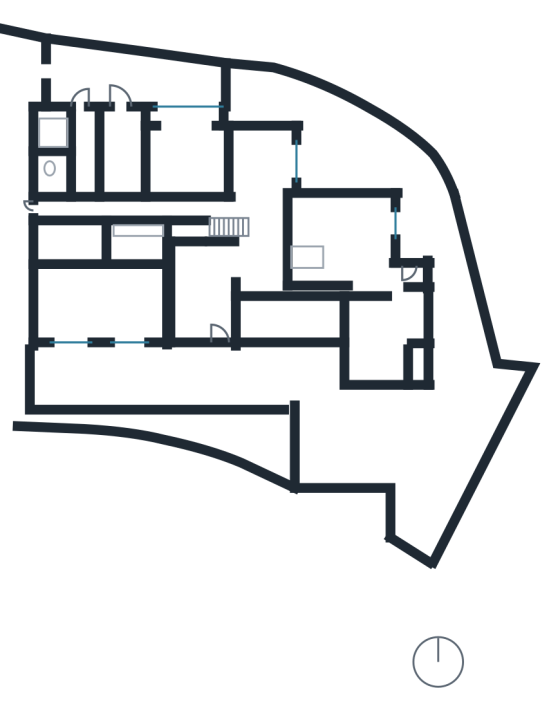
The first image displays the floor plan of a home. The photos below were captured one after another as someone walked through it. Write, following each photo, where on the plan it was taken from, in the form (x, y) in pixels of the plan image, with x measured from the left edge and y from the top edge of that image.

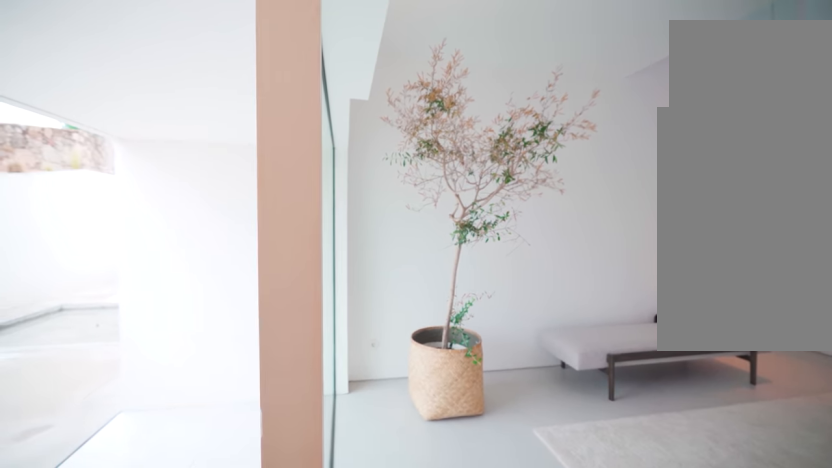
(219, 328)
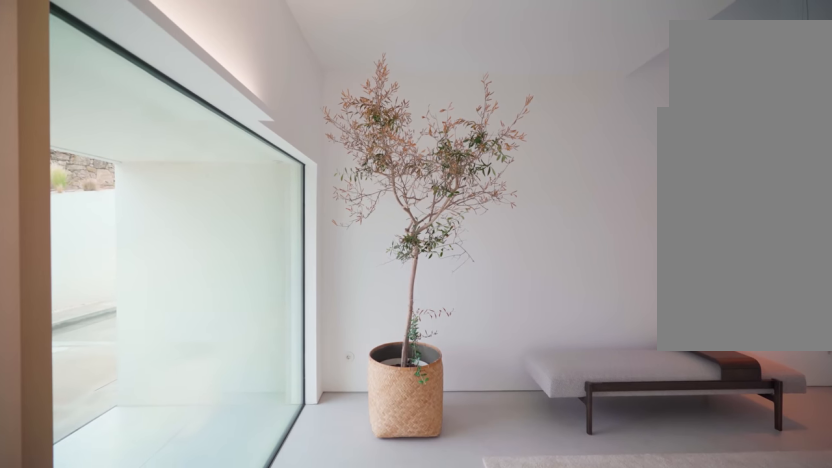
(219, 328)
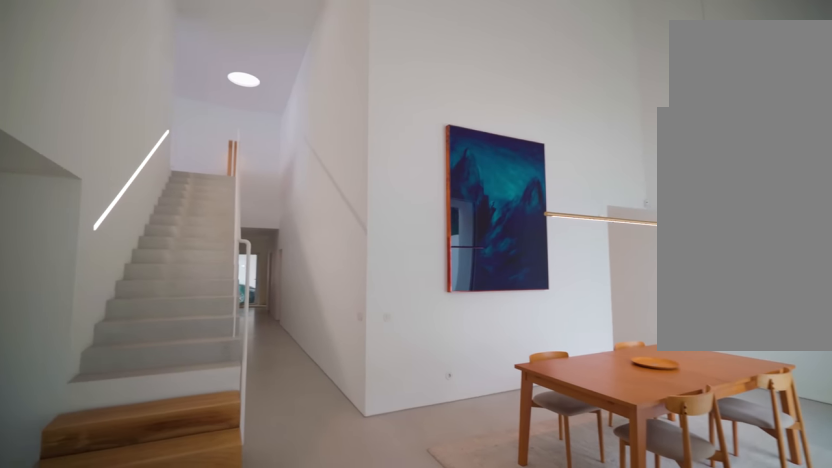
(276, 222)
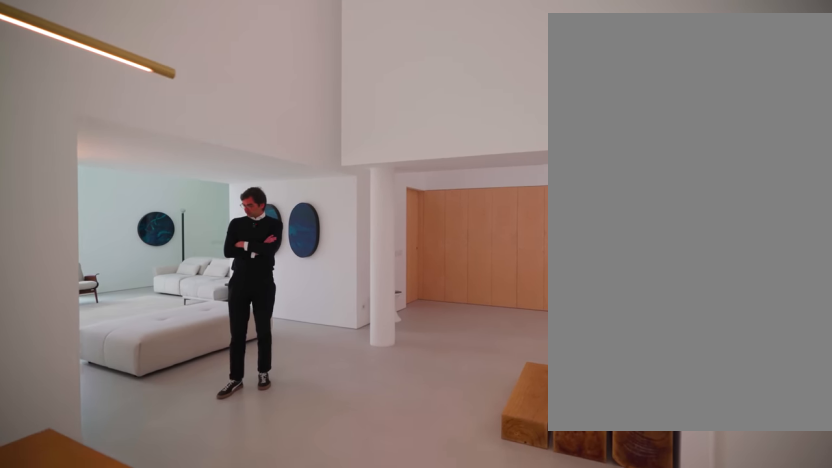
(247, 193)
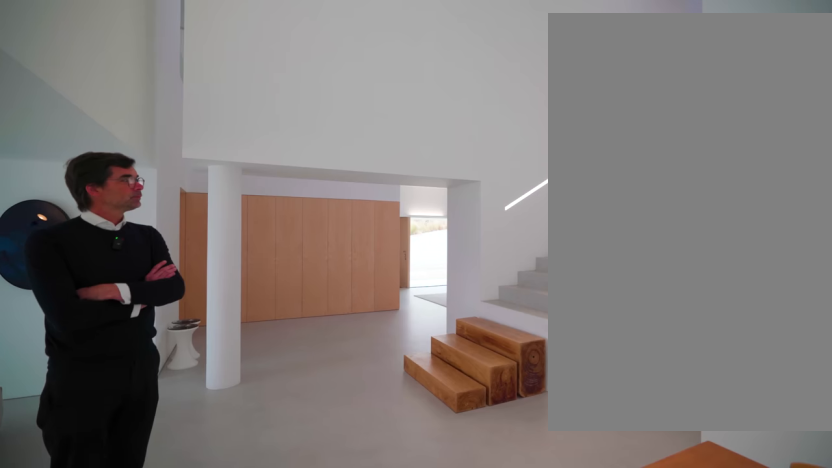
(272, 151)
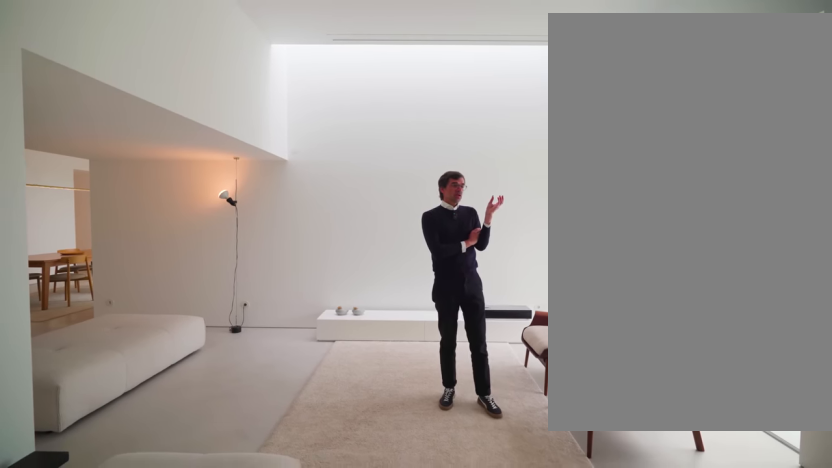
(363, 249)
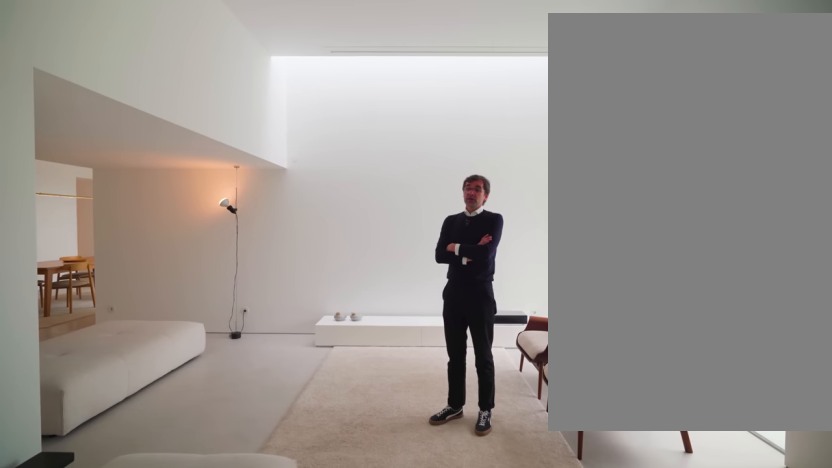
(363, 249)
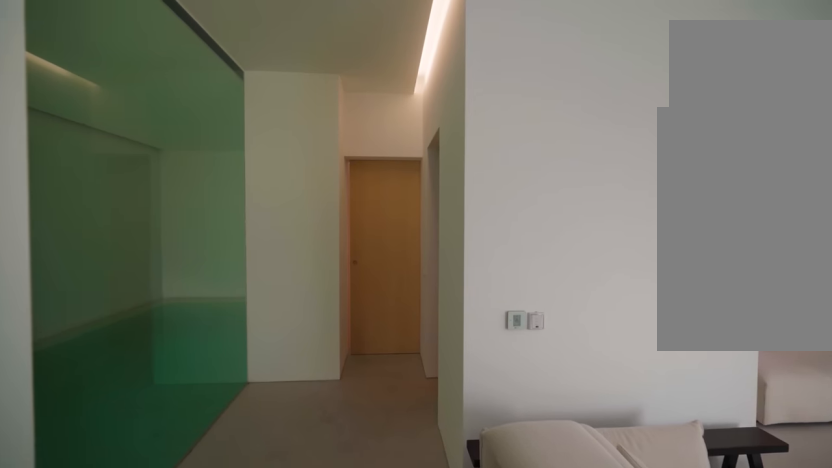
(362, 249)
